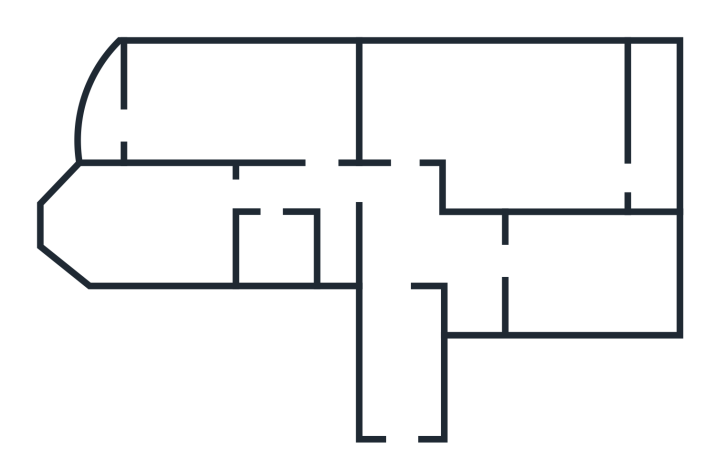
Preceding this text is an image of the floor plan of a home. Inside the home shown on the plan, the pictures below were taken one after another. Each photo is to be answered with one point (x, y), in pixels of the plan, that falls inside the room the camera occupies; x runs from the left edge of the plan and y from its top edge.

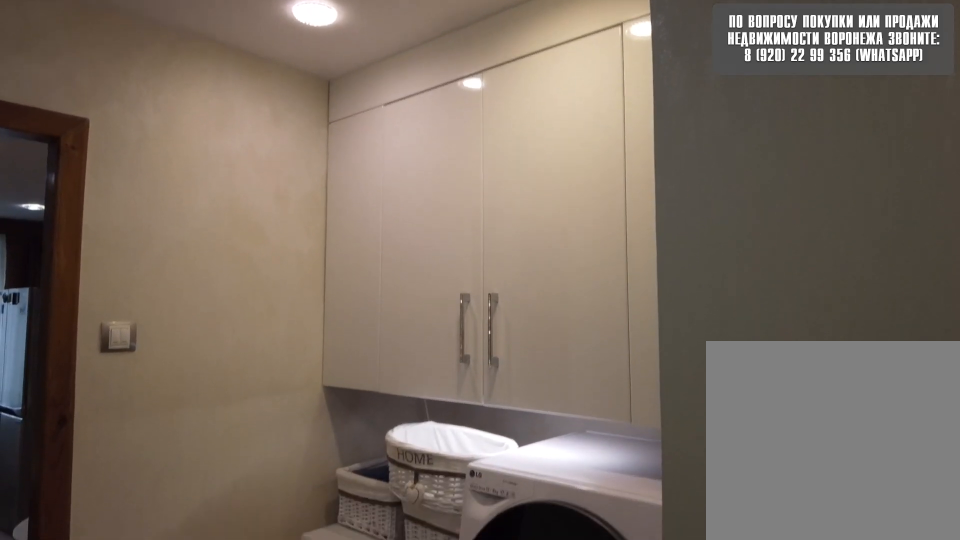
(481, 263)
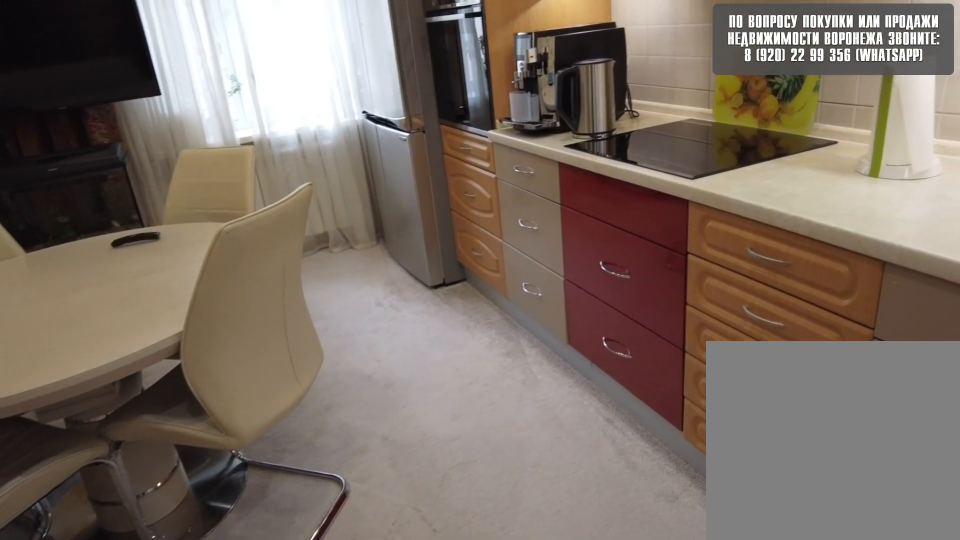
(563, 274)
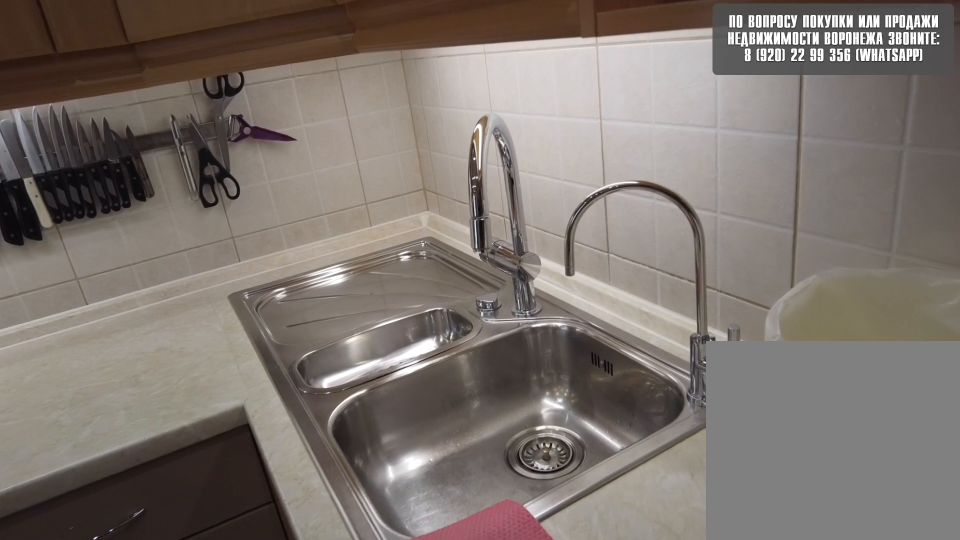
(563, 274)
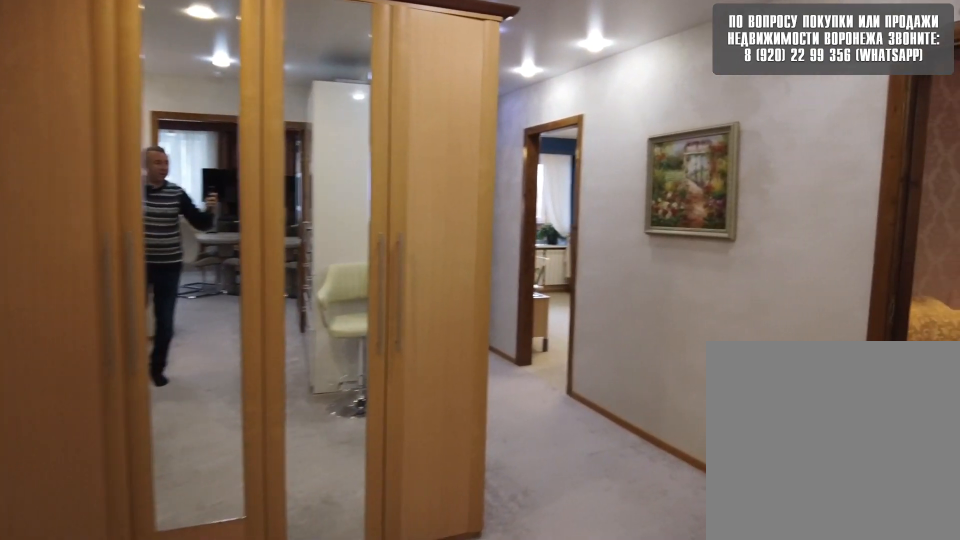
(414, 251)
